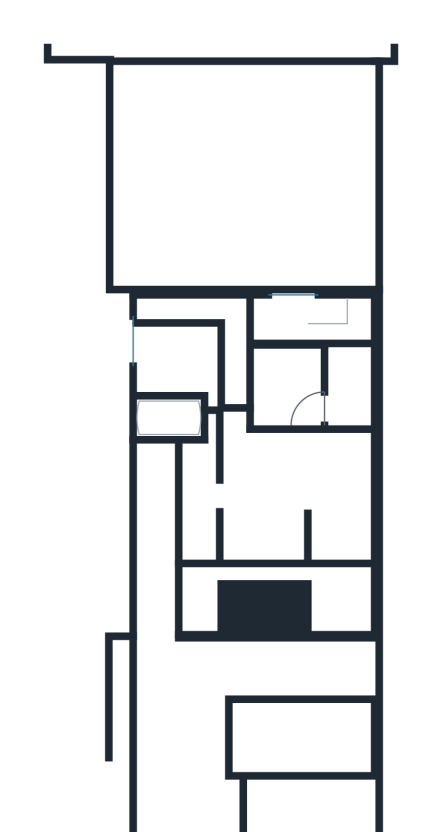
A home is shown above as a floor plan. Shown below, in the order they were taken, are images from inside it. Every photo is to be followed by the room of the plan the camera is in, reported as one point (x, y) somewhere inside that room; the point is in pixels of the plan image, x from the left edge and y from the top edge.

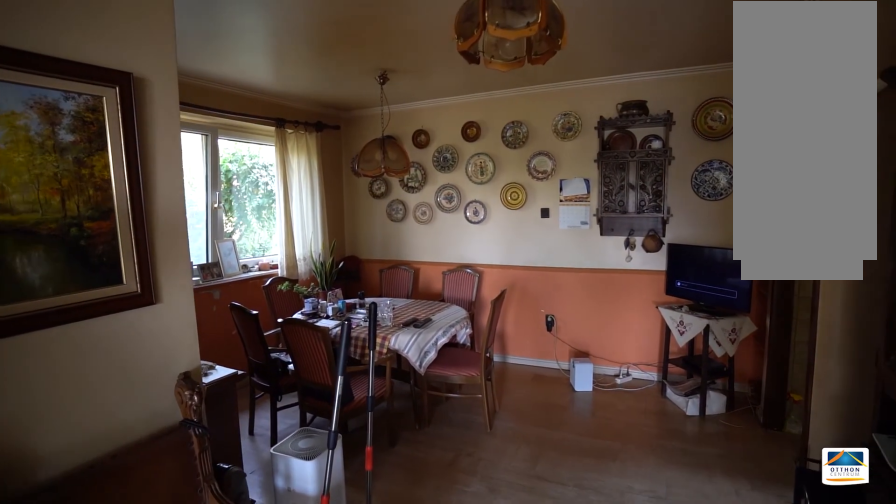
(168, 340)
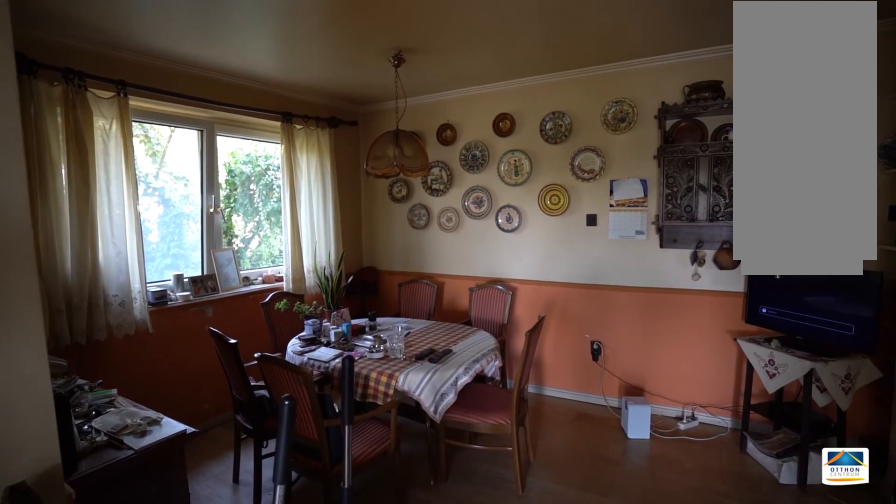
(168, 340)
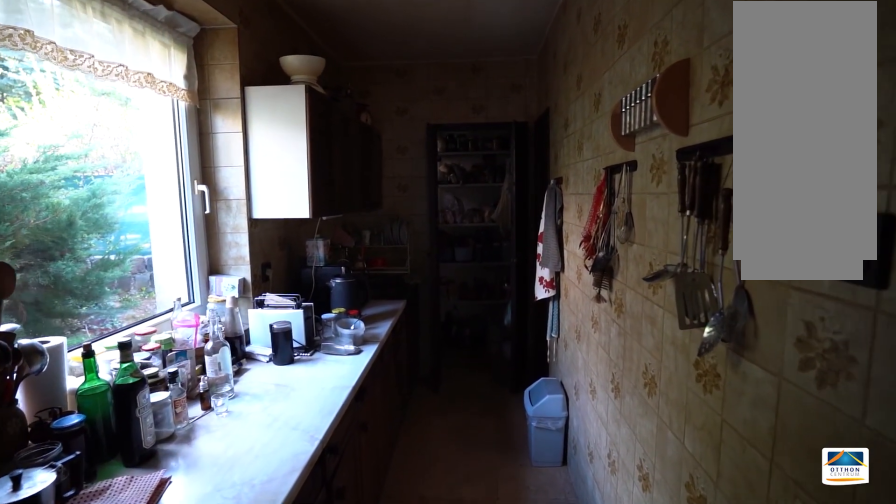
(354, 322)
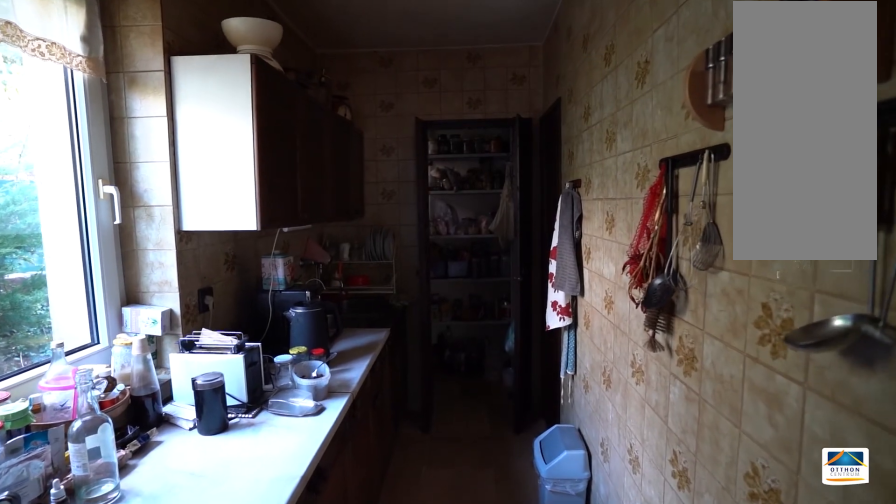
(353, 322)
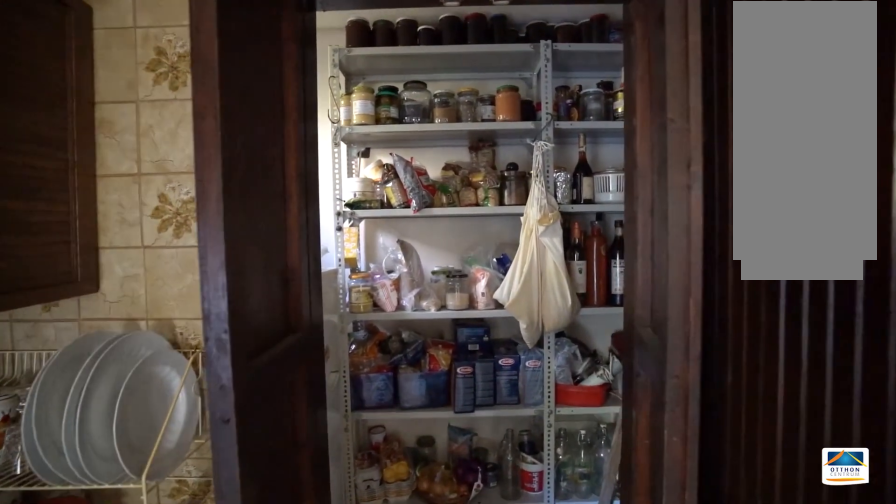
(297, 318)
